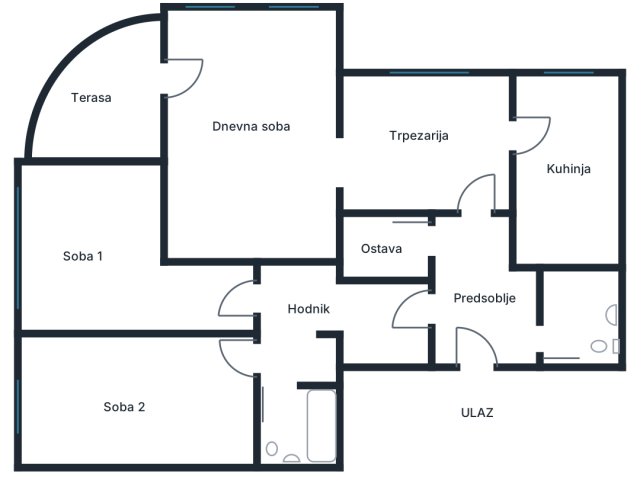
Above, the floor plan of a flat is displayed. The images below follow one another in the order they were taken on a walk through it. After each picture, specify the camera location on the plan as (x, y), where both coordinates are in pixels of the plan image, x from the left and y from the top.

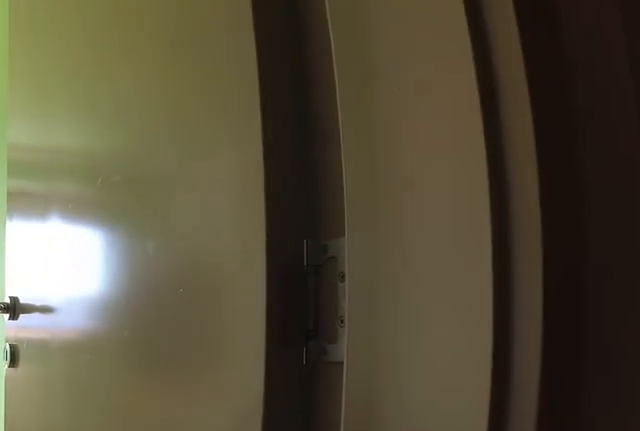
(286, 352)
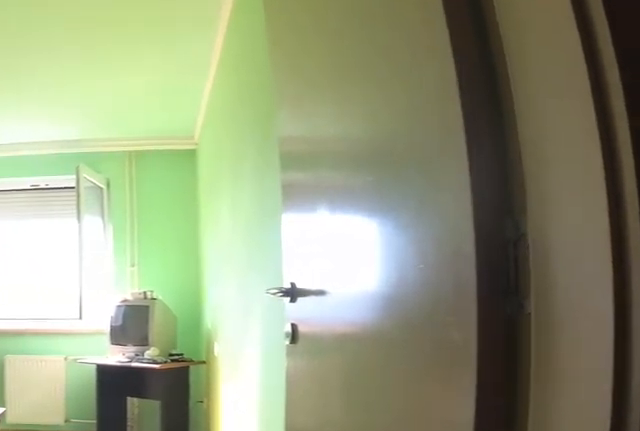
(307, 349)
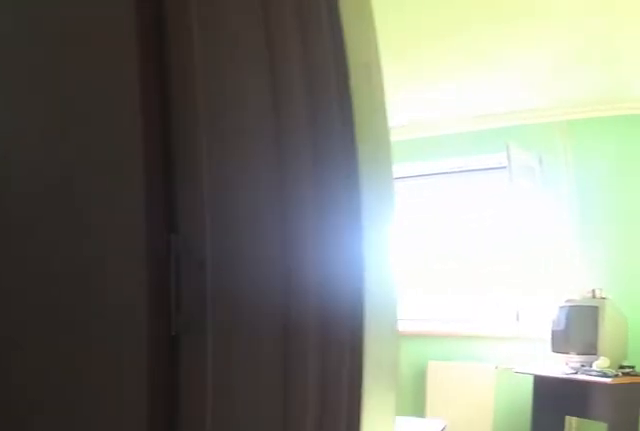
(301, 348)
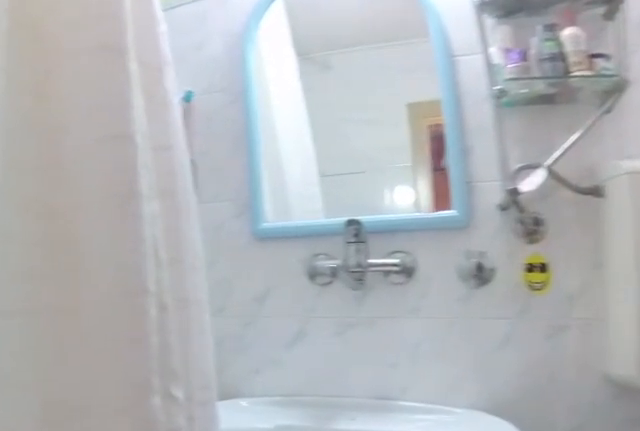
(282, 397)
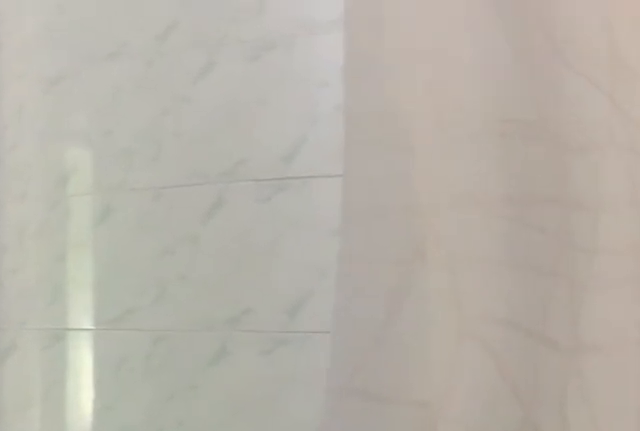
(285, 433)
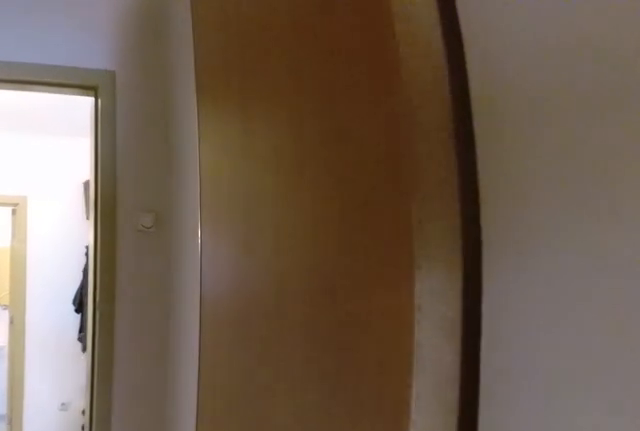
(332, 301)
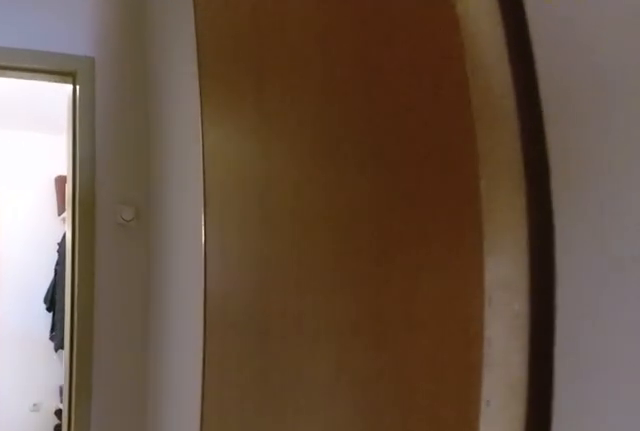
(337, 300)
